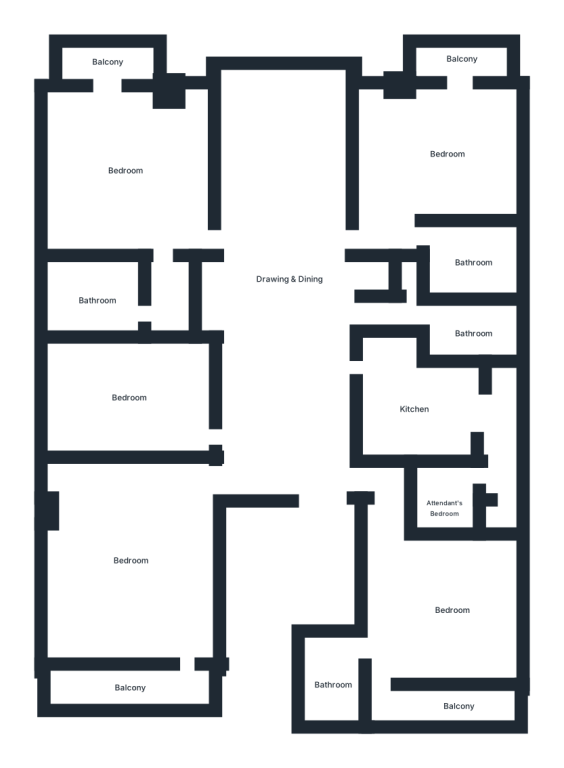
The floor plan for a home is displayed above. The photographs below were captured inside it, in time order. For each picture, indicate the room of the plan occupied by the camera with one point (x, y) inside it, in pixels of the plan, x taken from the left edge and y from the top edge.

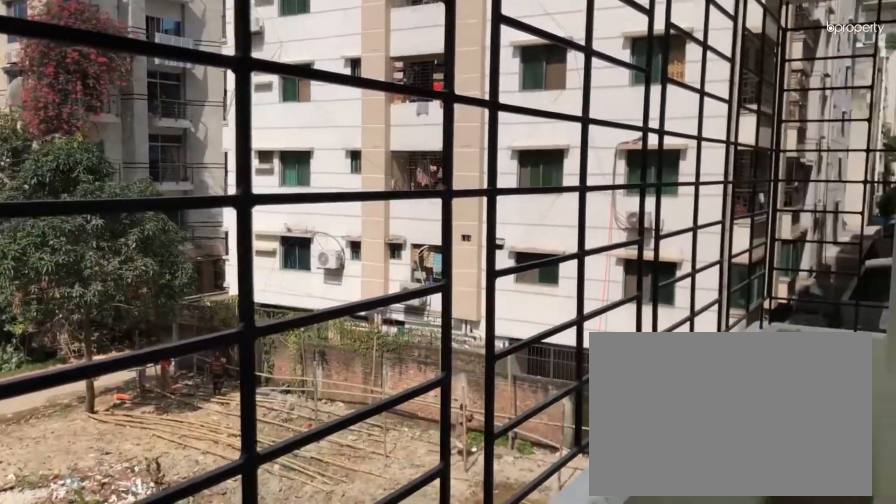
(127, 683)
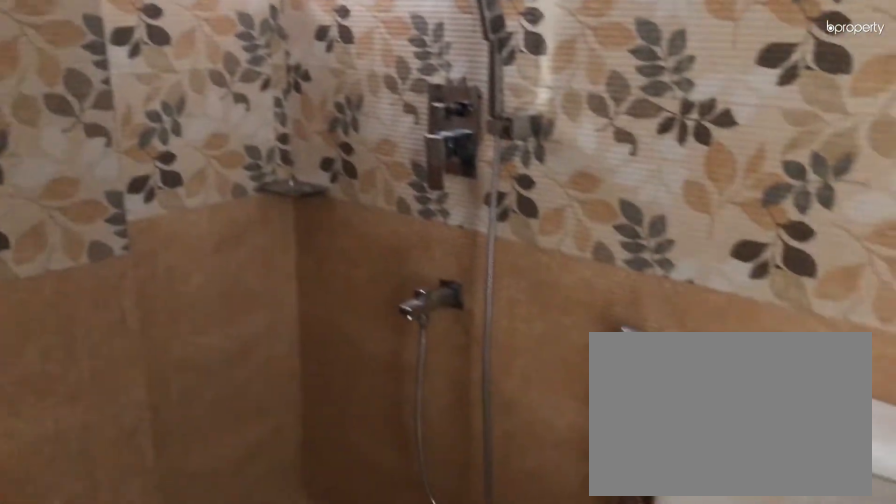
(470, 262)
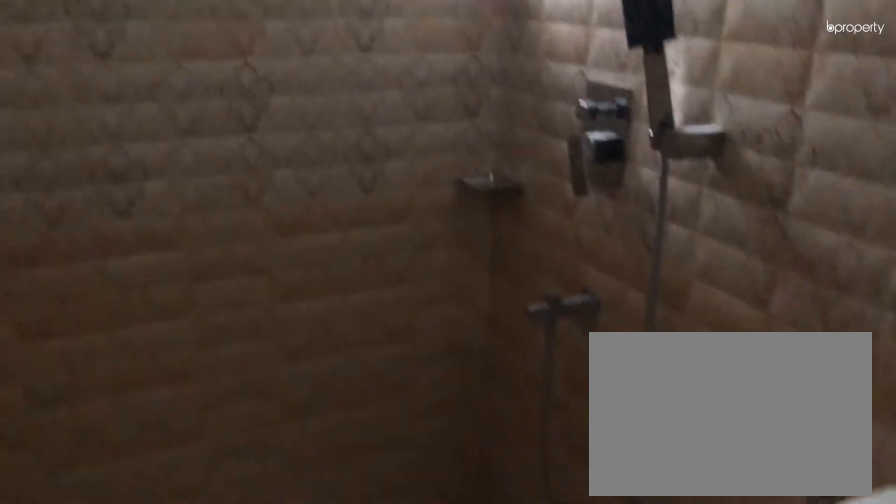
(472, 328)
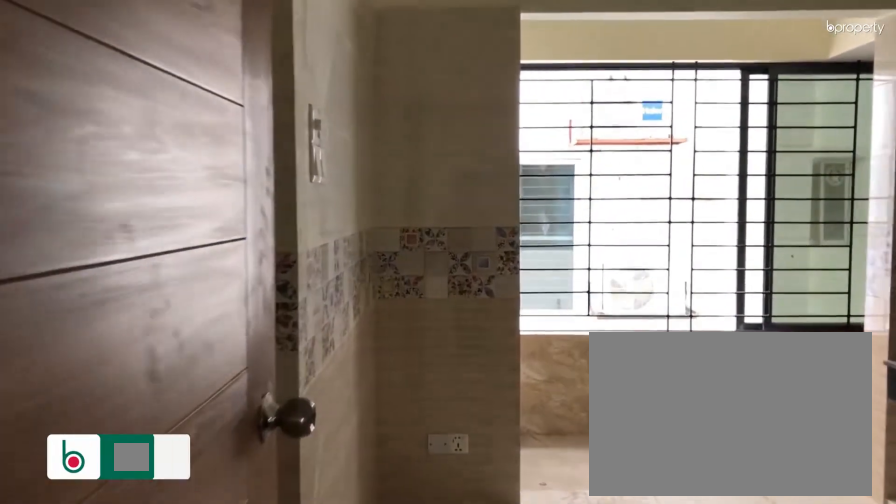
(423, 411)
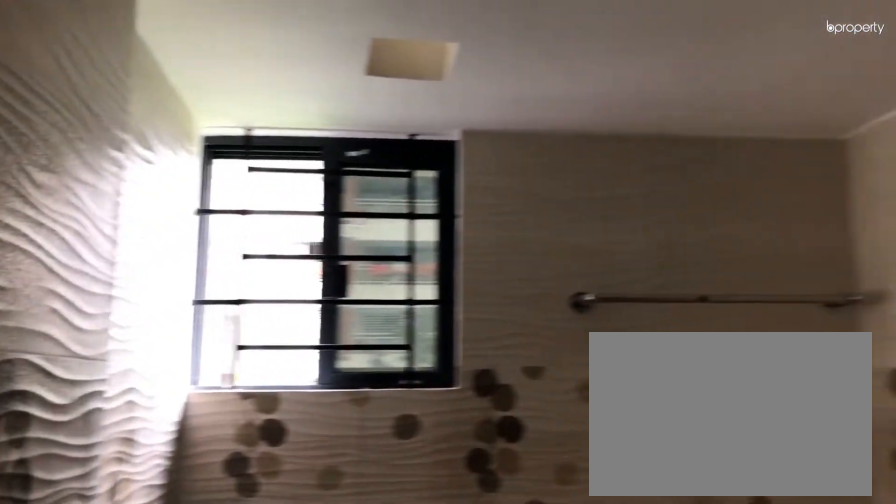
(330, 684)
